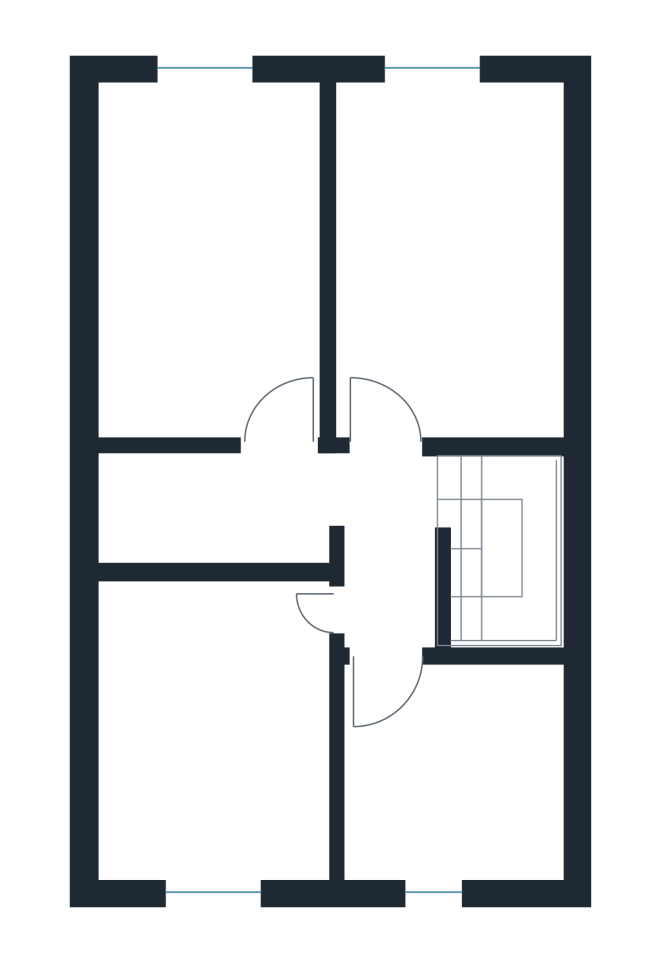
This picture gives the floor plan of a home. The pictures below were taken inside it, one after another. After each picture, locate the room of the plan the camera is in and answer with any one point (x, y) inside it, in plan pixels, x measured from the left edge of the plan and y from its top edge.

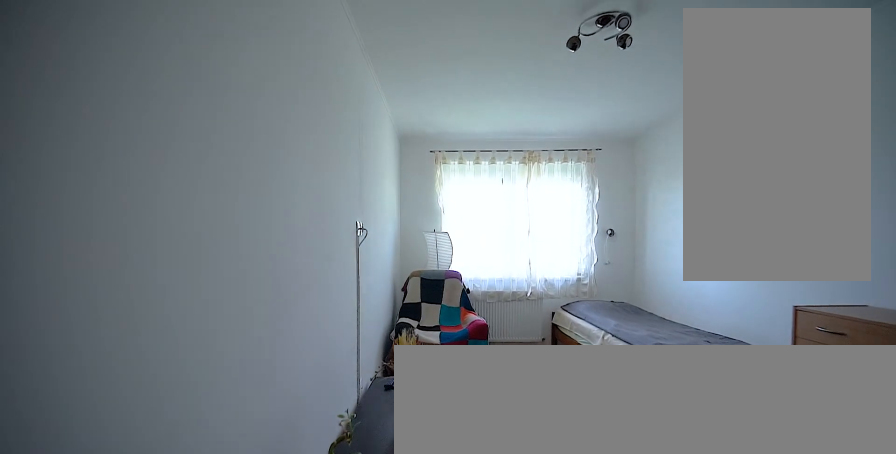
(456, 254)
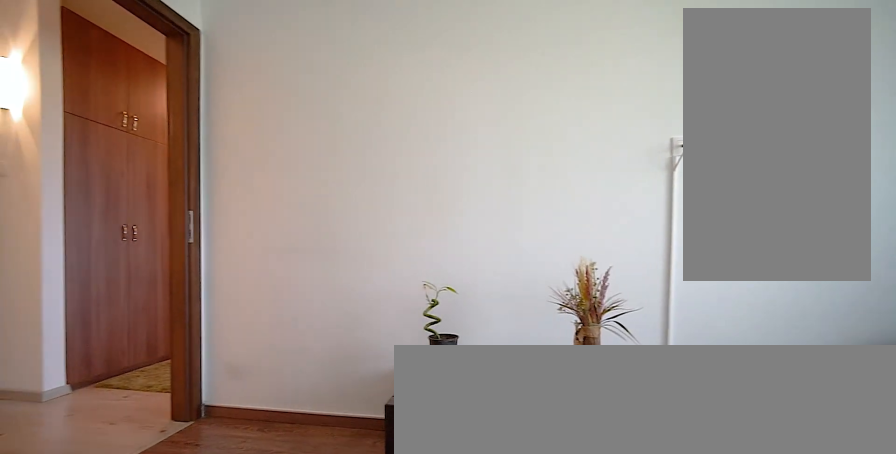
(456, 255)
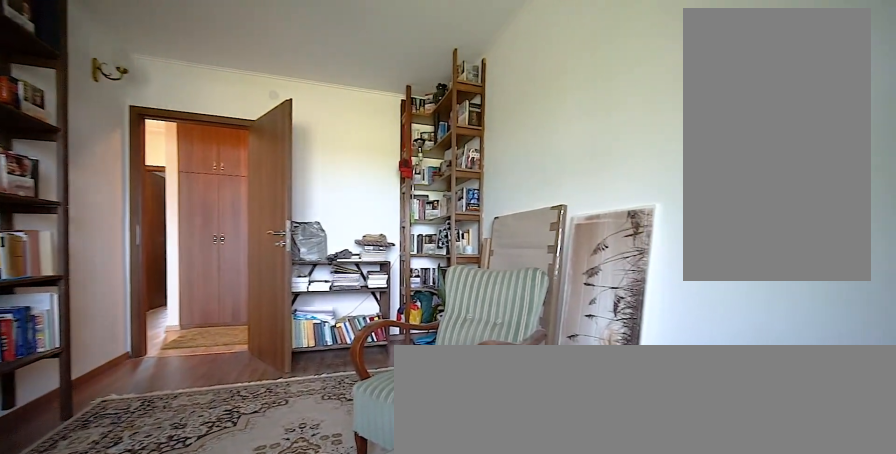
(206, 254)
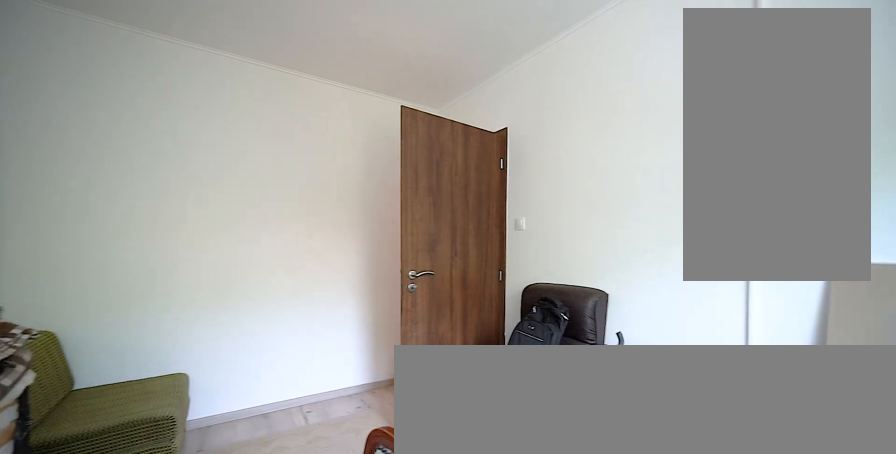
(206, 741)
